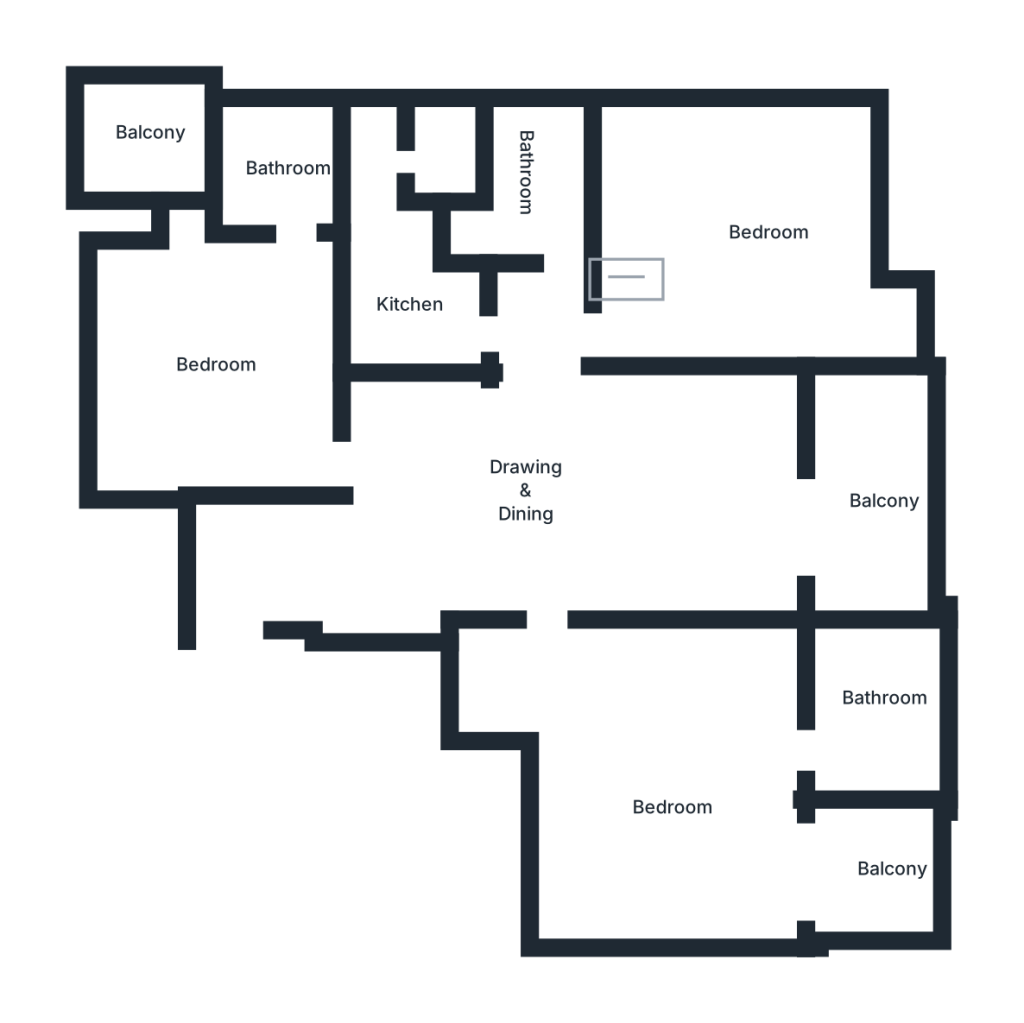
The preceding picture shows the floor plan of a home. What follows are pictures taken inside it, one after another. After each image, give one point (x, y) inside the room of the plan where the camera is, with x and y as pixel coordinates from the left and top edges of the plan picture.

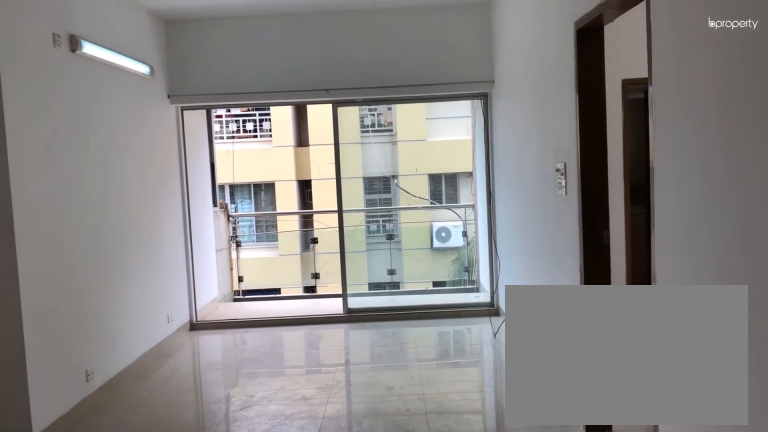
(533, 491)
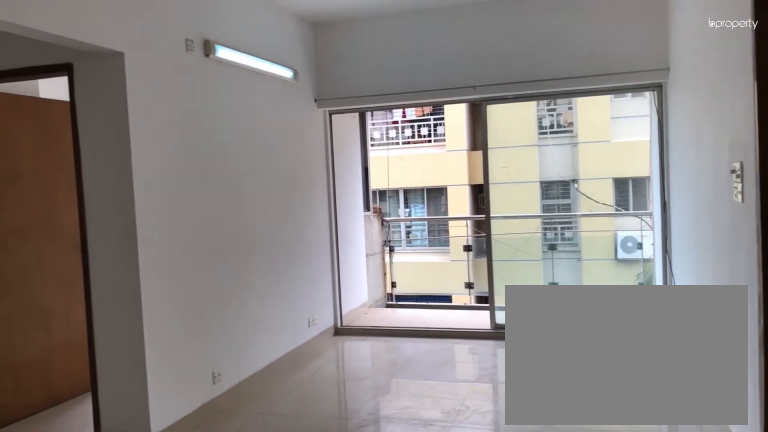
(533, 491)
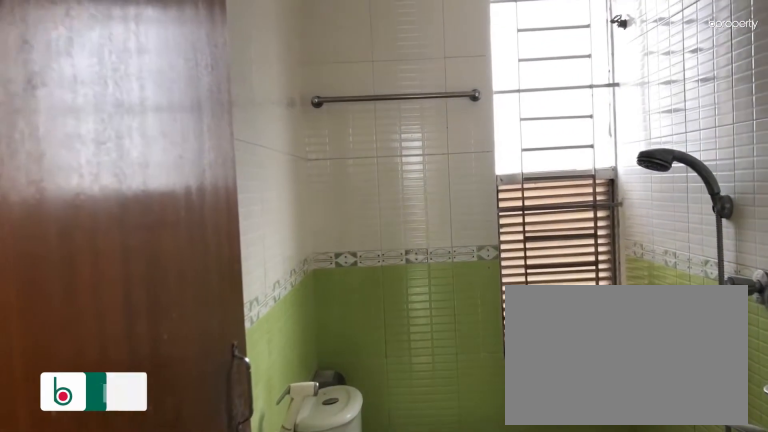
(533, 162)
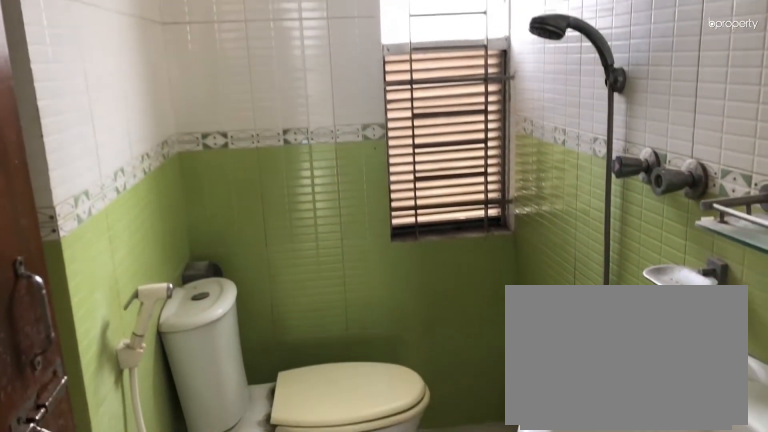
(533, 162)
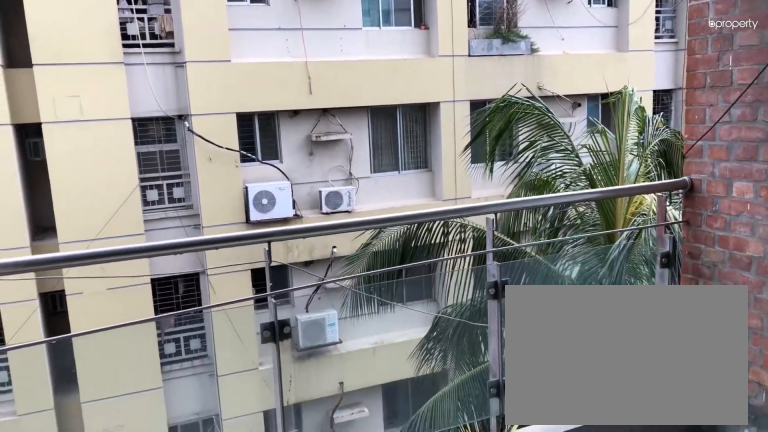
(885, 491)
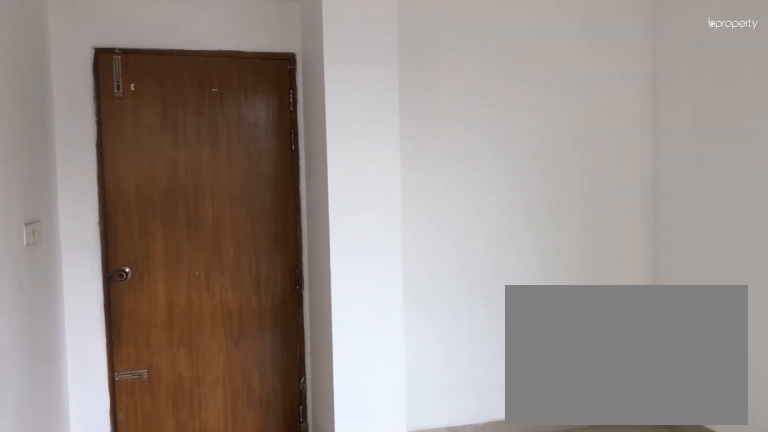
(764, 224)
